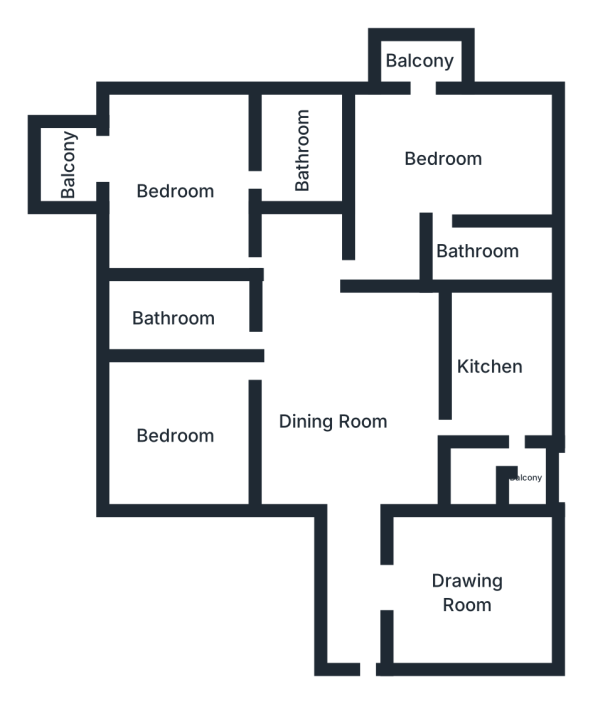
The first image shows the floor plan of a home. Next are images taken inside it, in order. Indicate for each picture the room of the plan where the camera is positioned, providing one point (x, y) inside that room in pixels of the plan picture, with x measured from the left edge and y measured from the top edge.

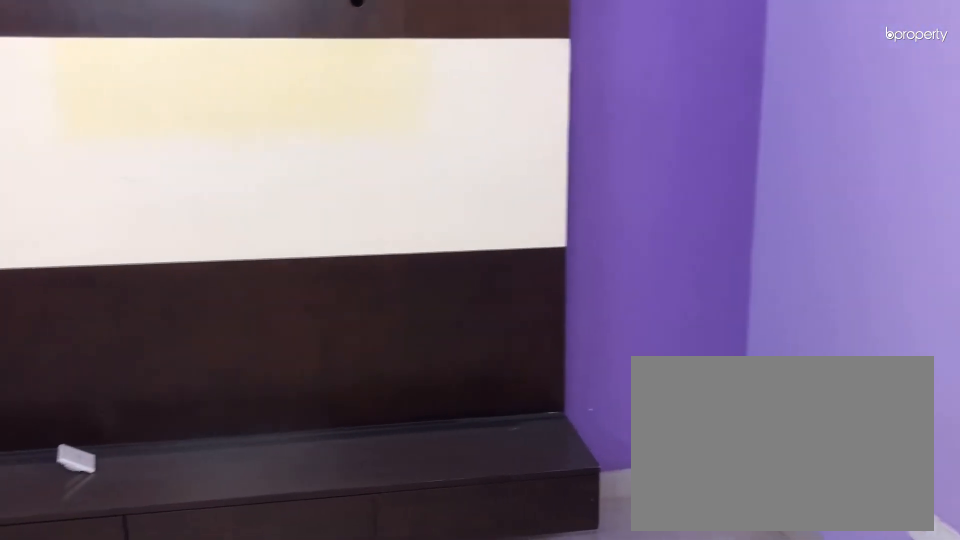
(469, 592)
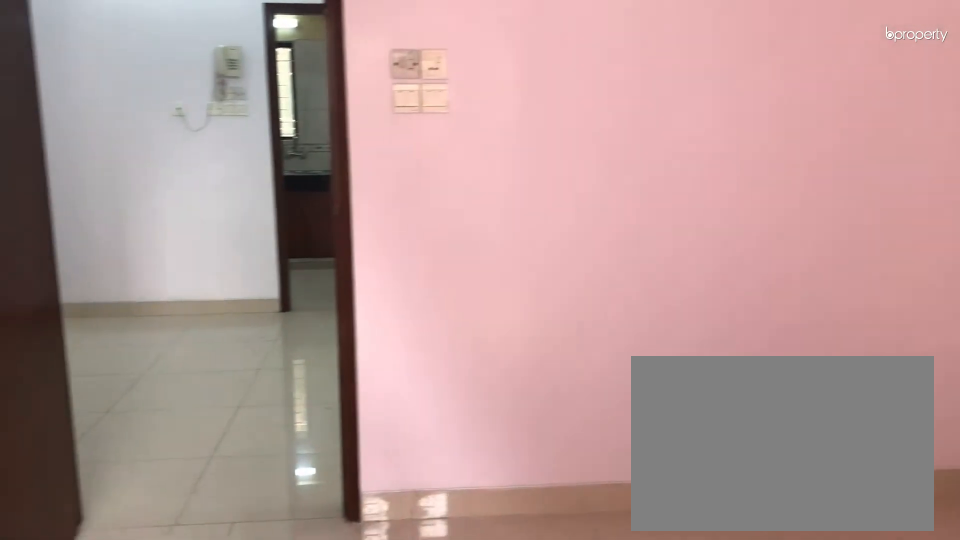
(172, 434)
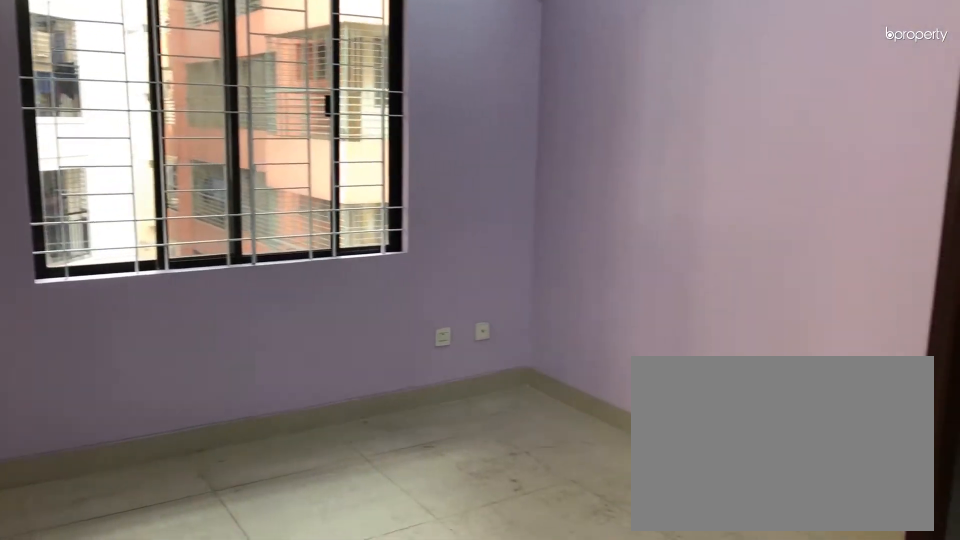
(174, 193)
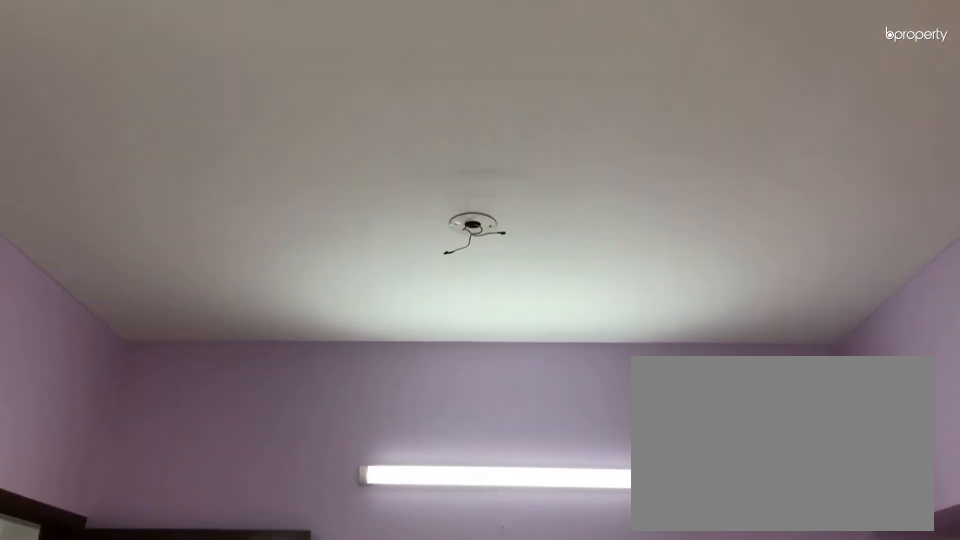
(174, 193)
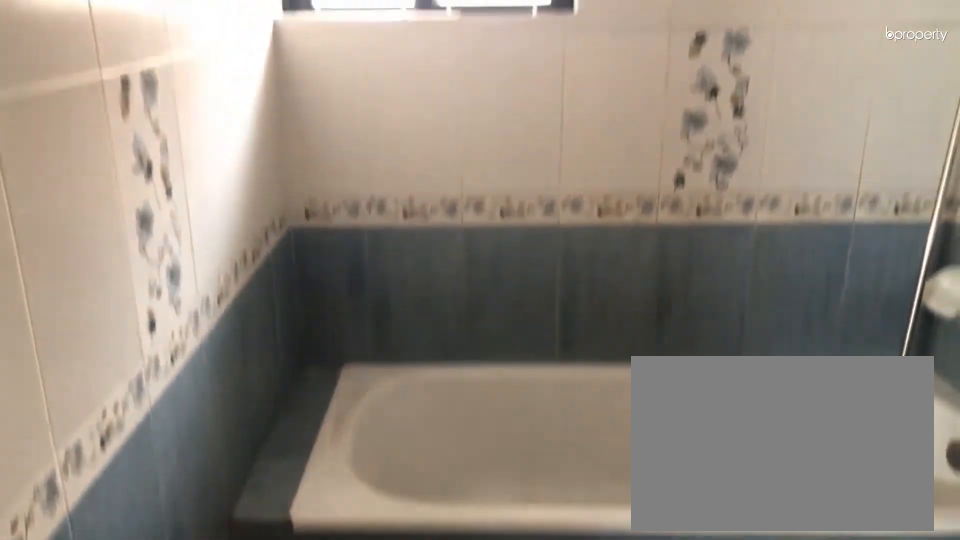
(298, 151)
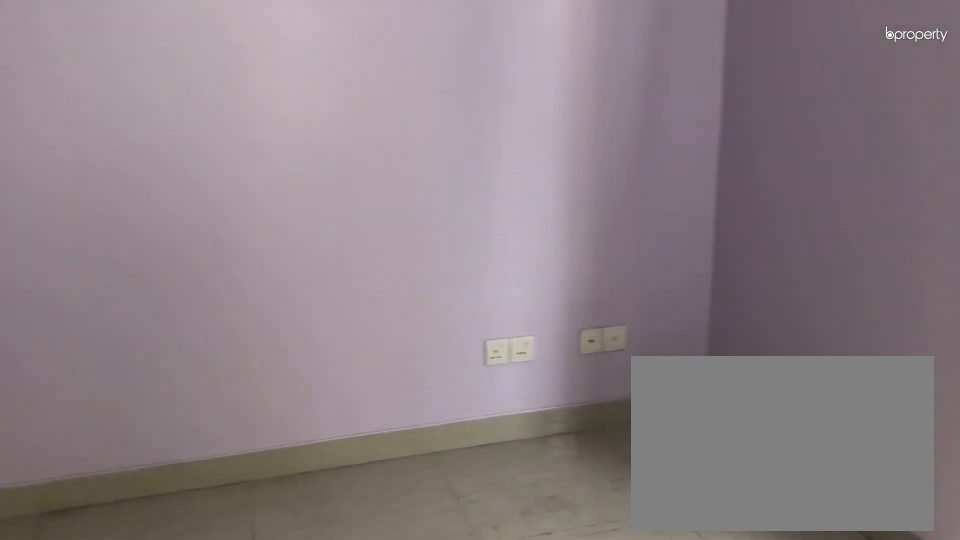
(448, 159)
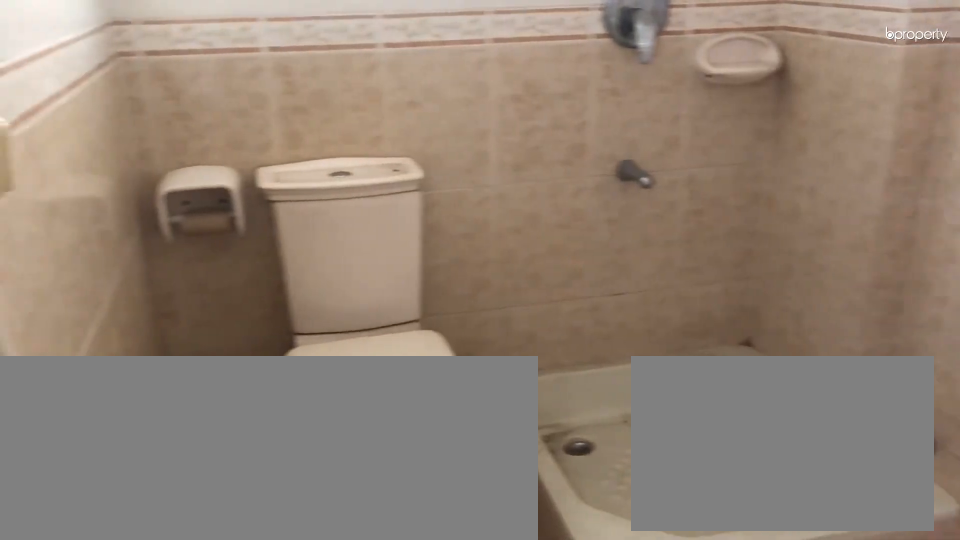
(490, 248)
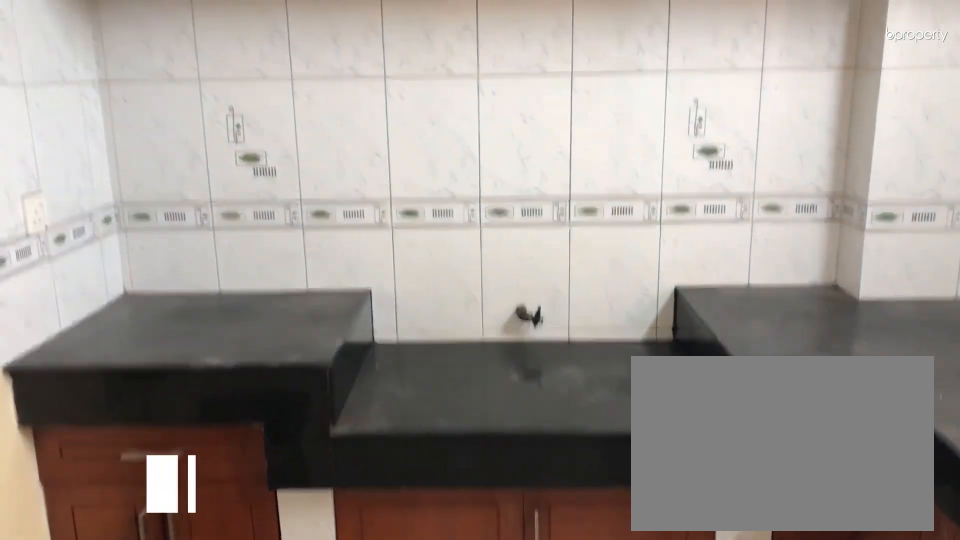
(490, 371)
